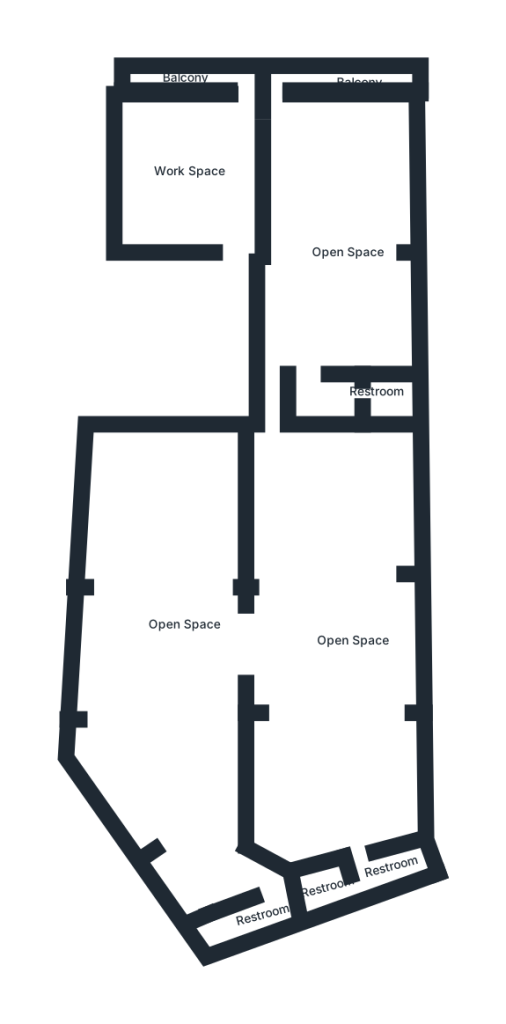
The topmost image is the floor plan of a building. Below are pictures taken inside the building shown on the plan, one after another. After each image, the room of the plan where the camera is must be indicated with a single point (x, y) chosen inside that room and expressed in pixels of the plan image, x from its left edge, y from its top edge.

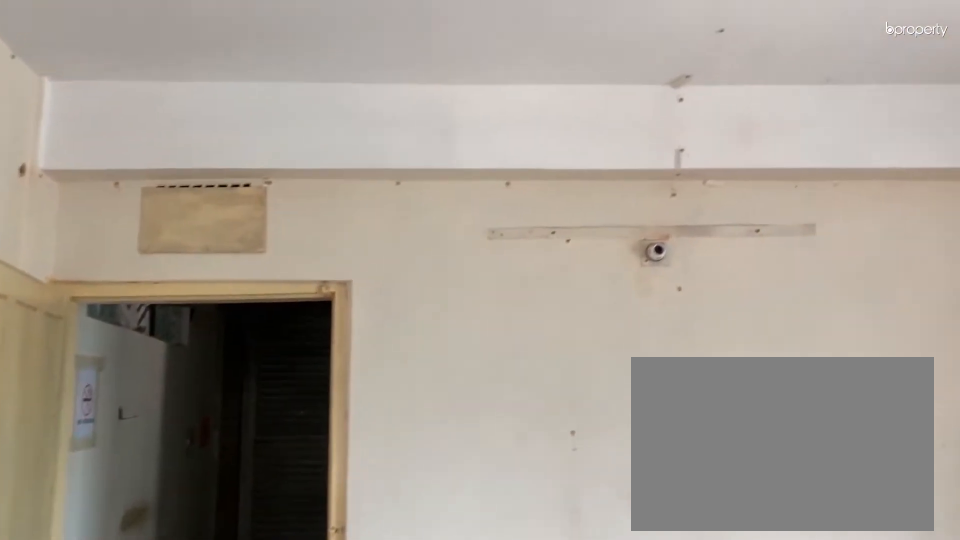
(202, 156)
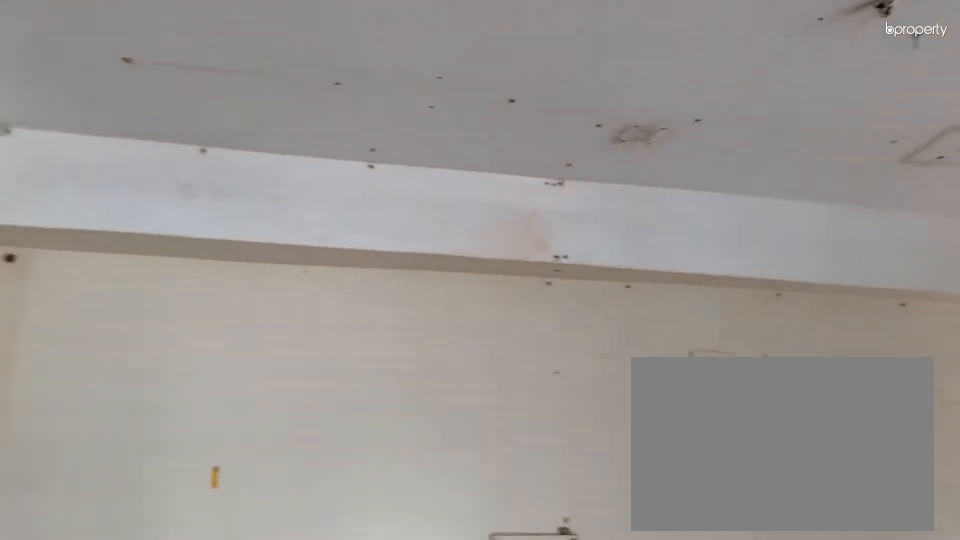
(336, 238)
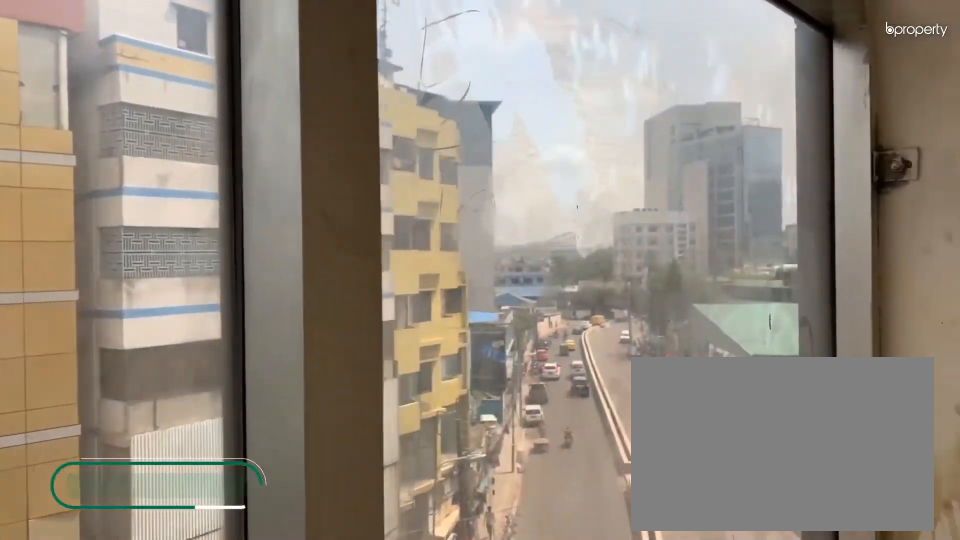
(317, 77)
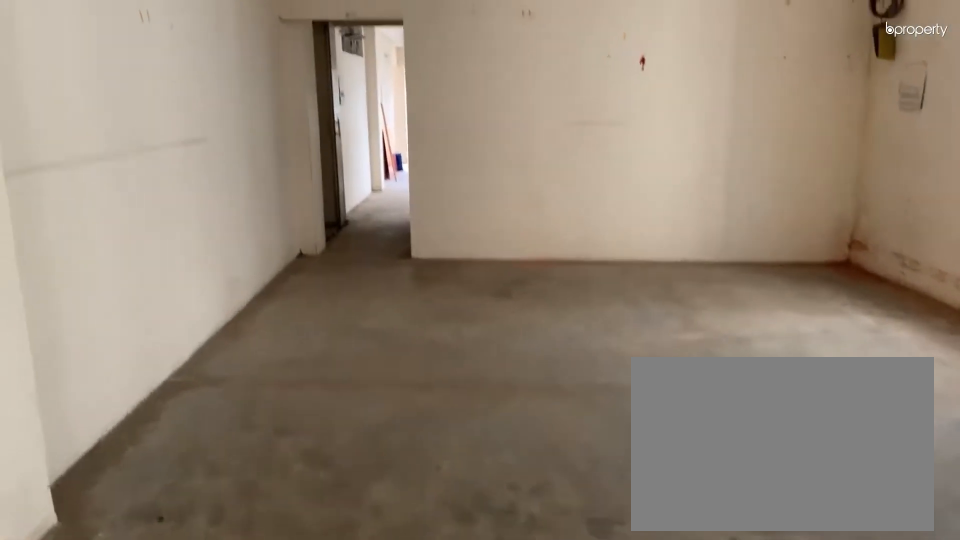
(330, 667)
